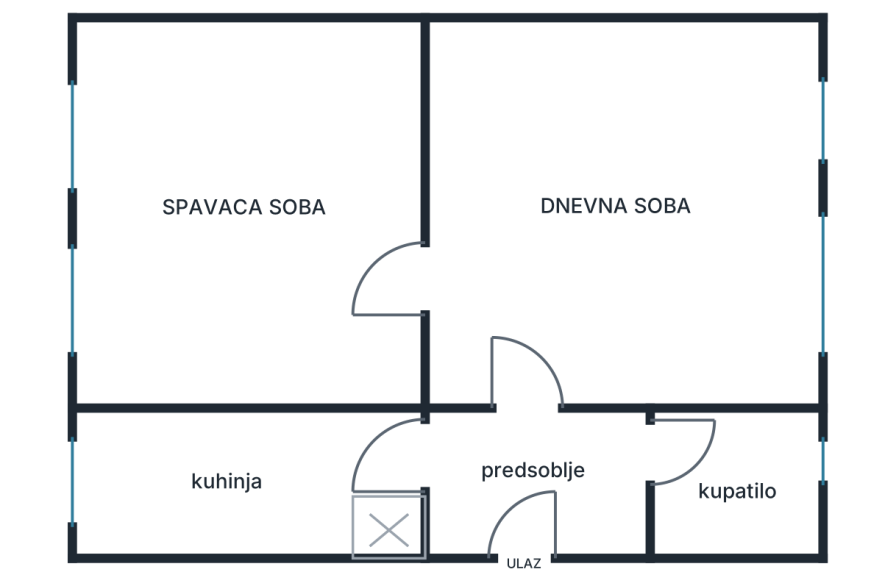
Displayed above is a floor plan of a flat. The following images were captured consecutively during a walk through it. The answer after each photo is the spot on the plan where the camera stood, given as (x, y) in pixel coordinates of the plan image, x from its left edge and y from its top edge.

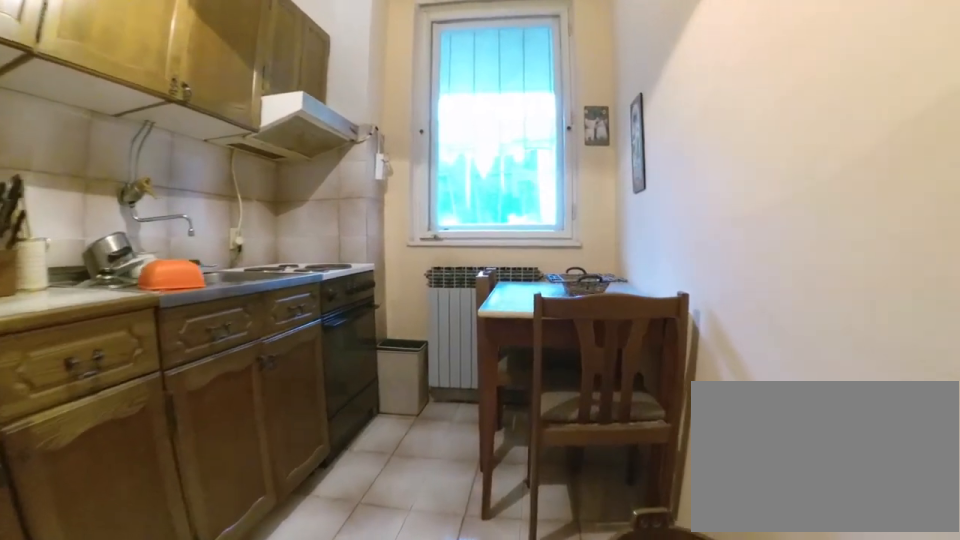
(352, 439)
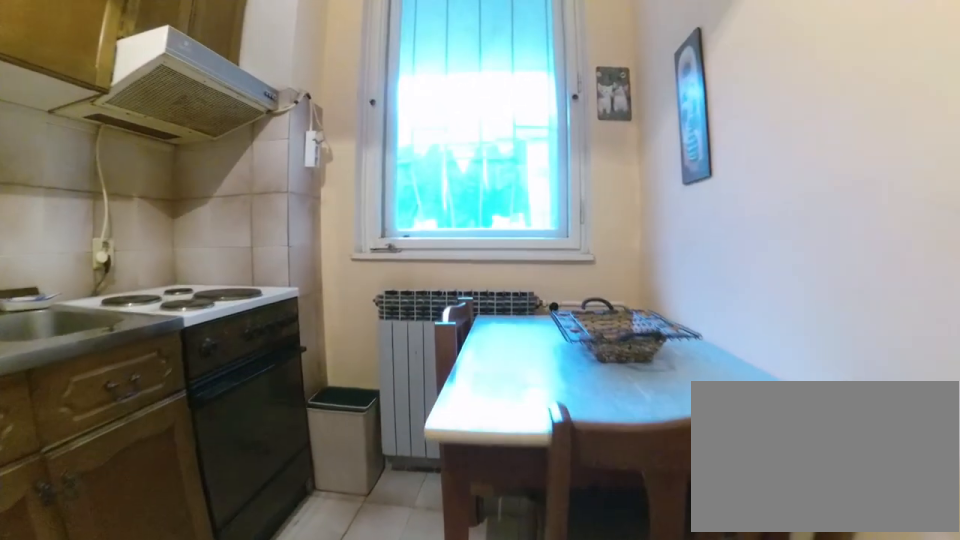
(266, 439)
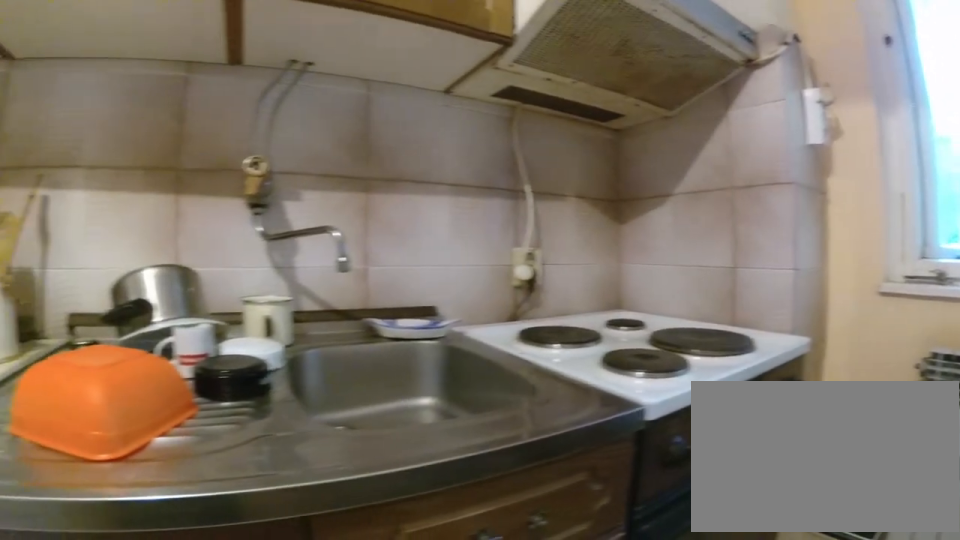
(193, 421)
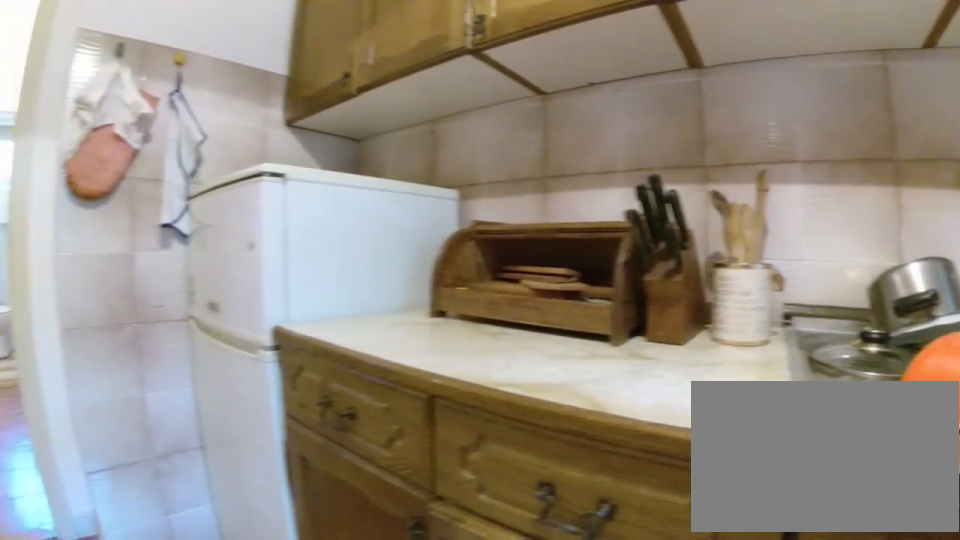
(163, 424)
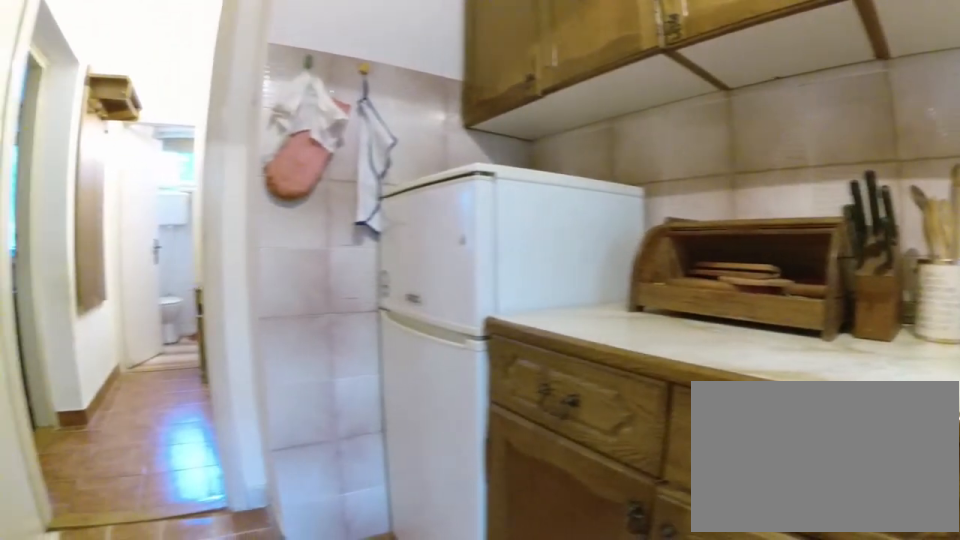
(158, 431)
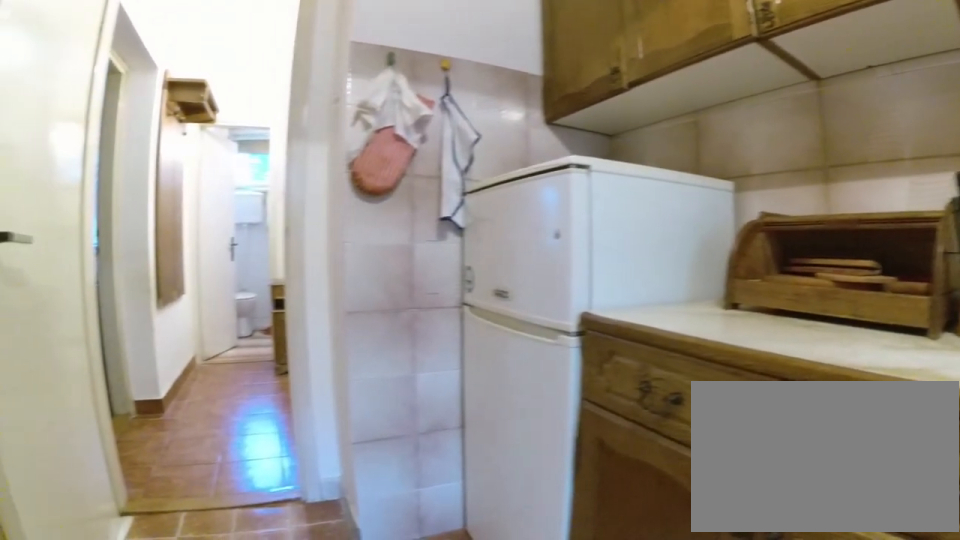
(157, 436)
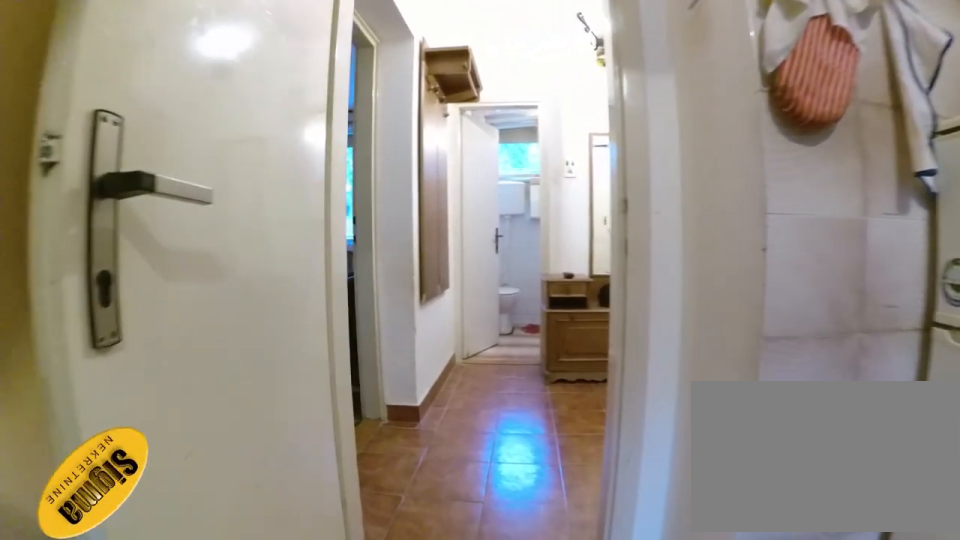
(275, 443)
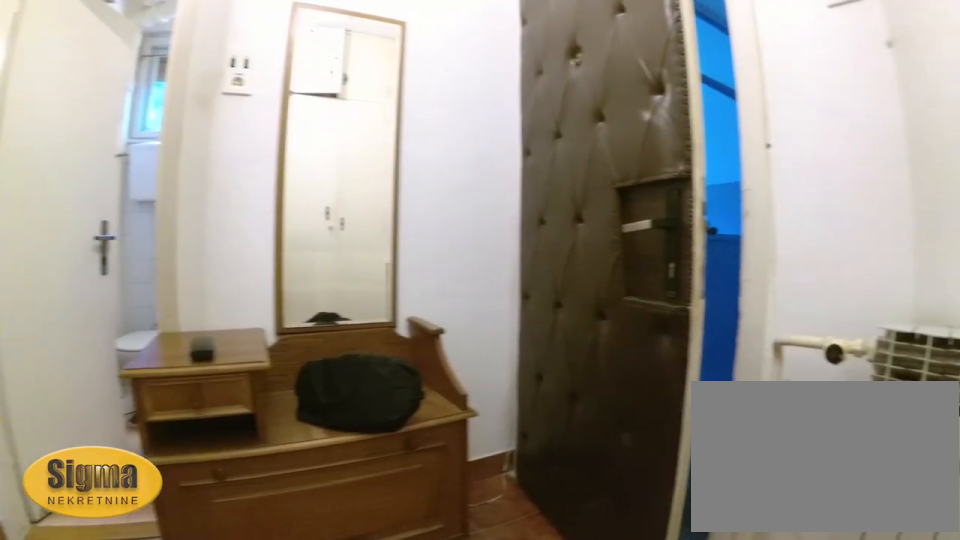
(510, 462)
